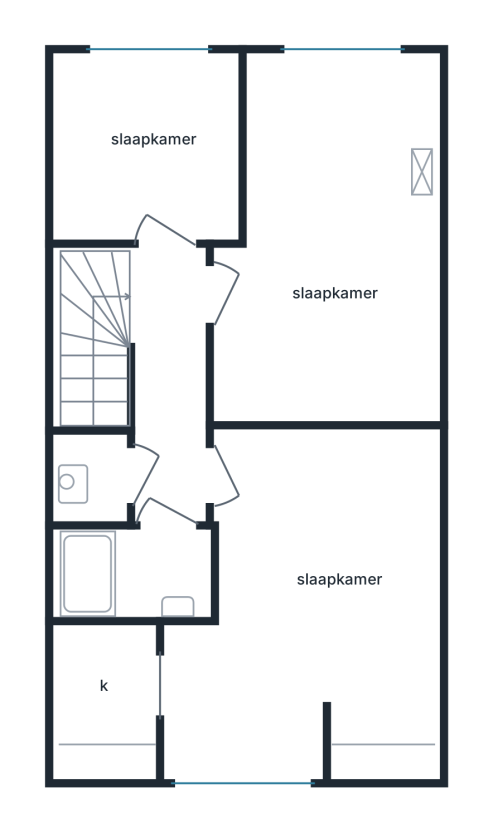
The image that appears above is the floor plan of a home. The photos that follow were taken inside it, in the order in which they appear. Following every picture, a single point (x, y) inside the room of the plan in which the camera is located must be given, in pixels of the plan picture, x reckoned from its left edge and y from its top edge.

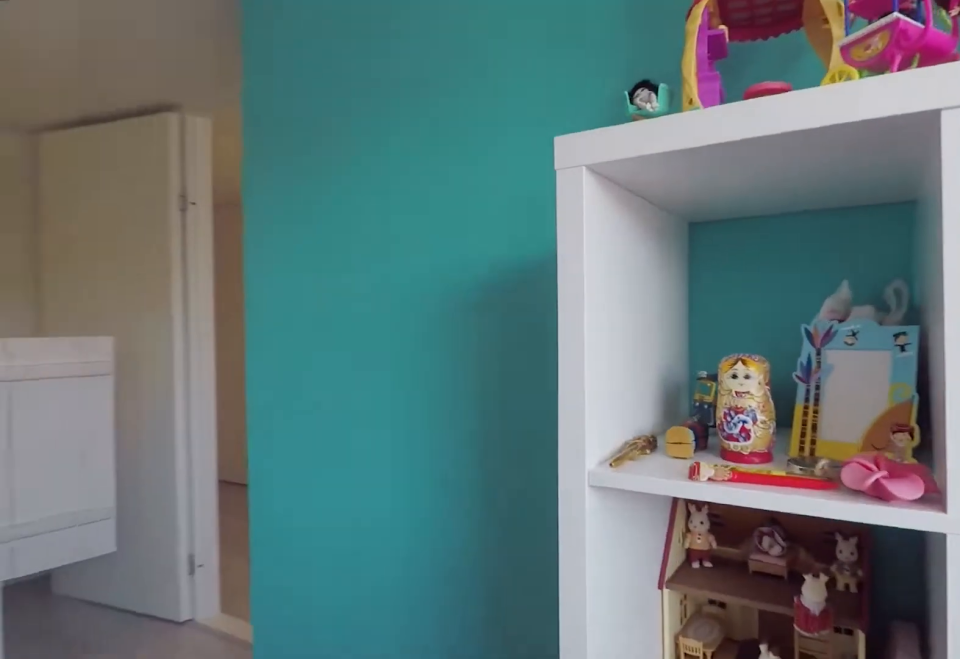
(332, 248)
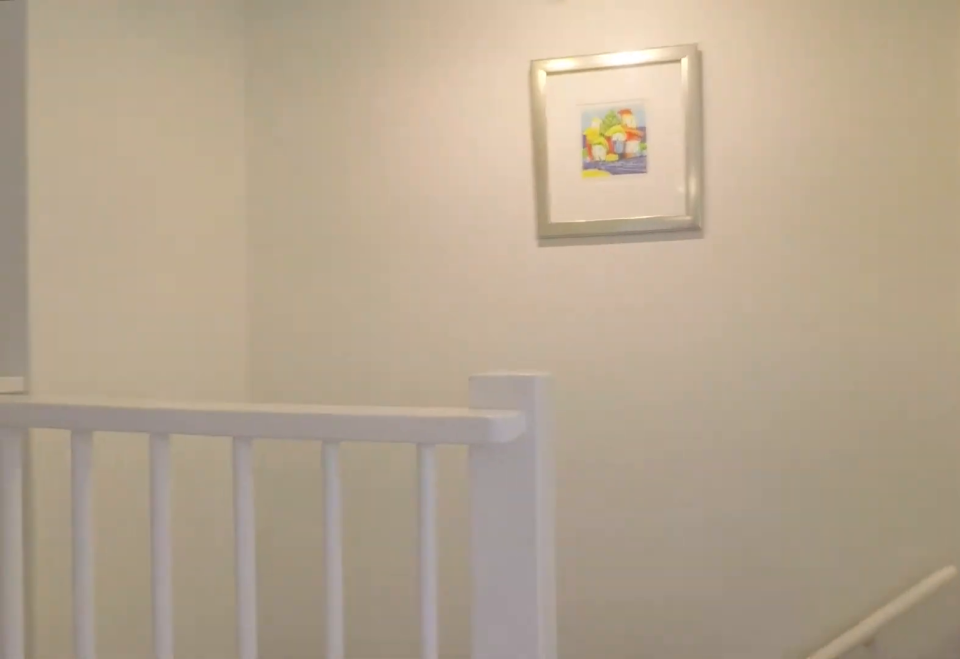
(169, 386)
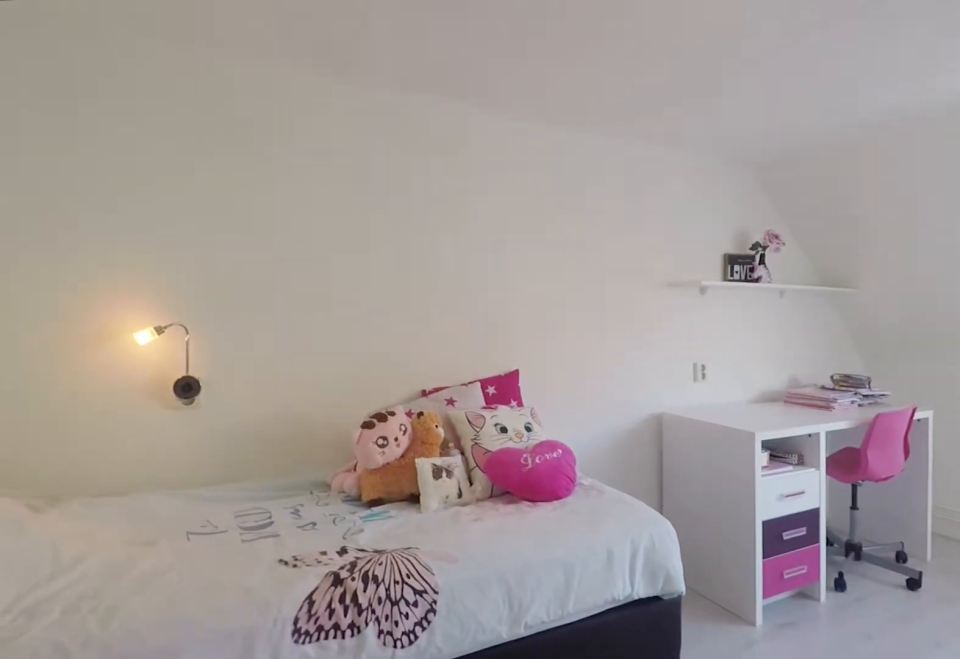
(310, 605)
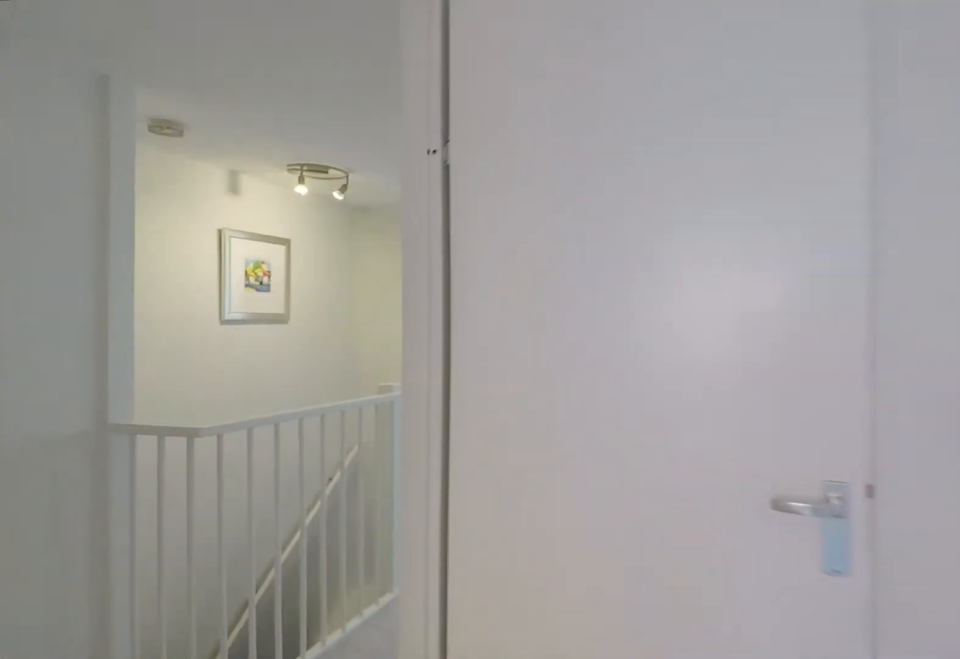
(310, 605)
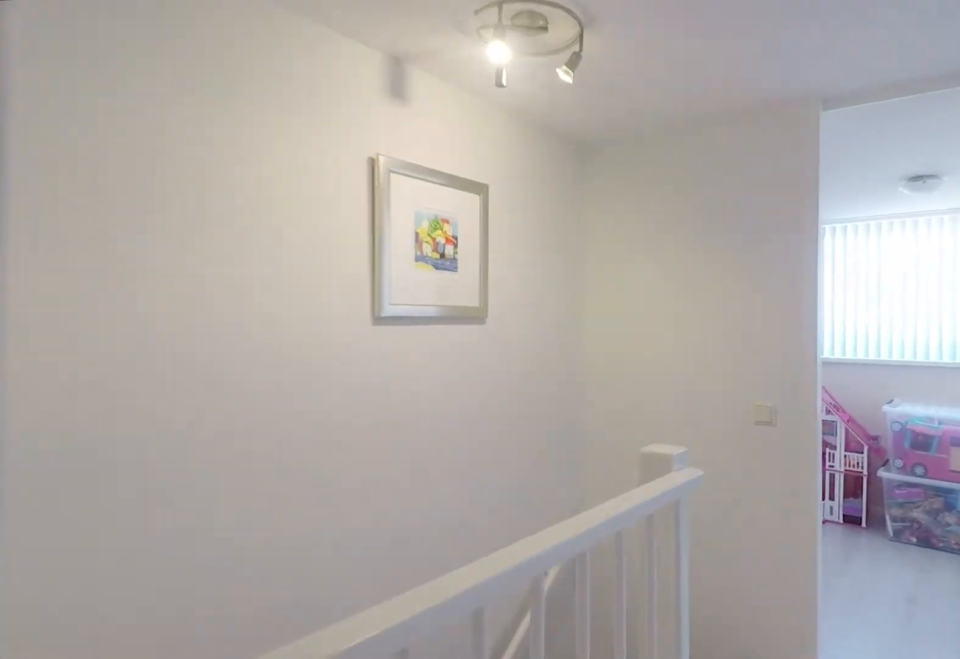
(169, 386)
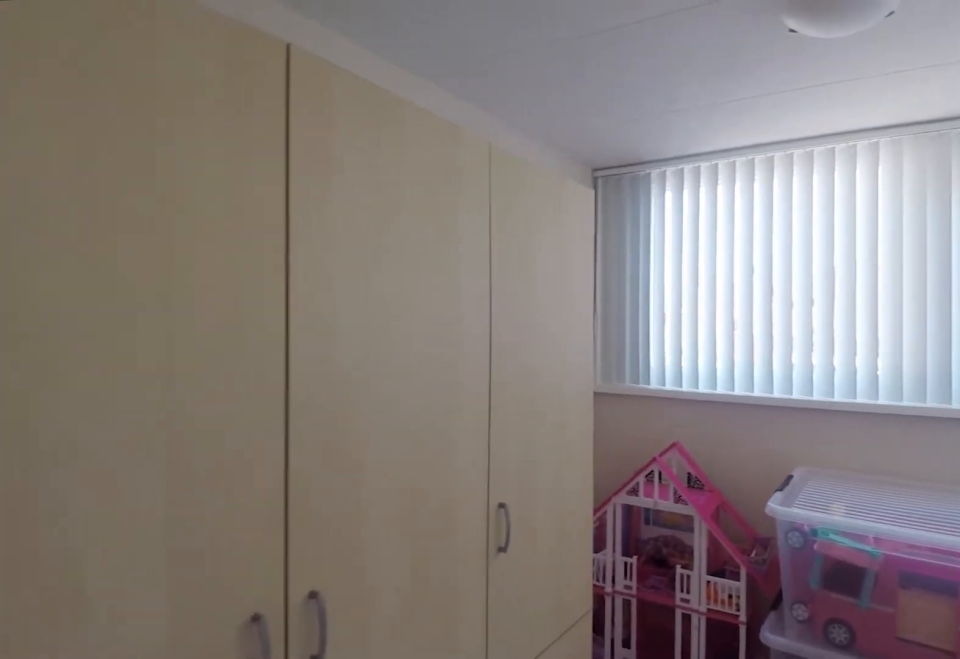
(148, 152)
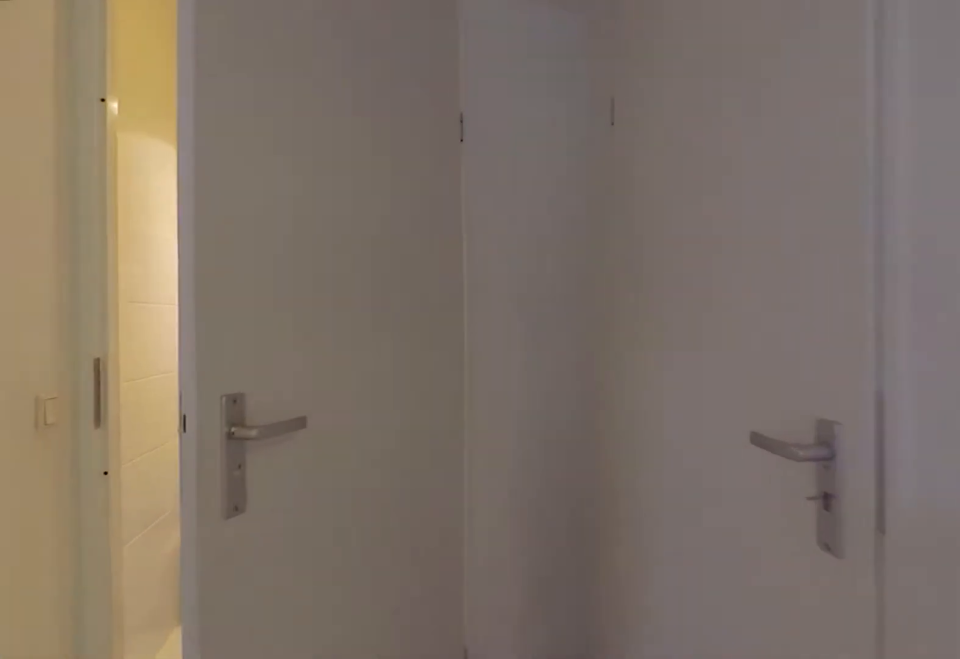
(169, 386)
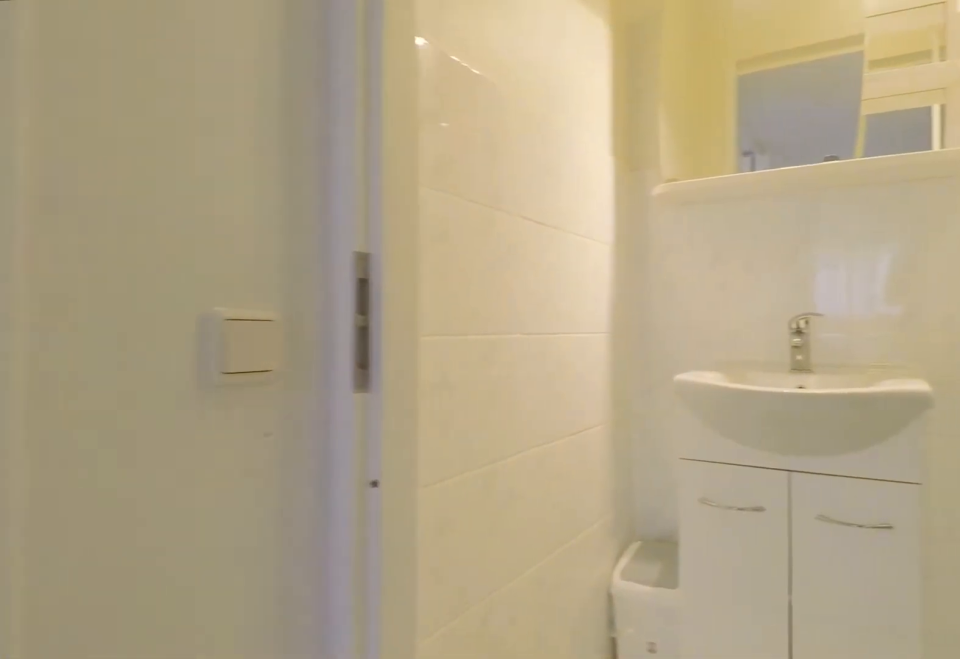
(169, 386)
